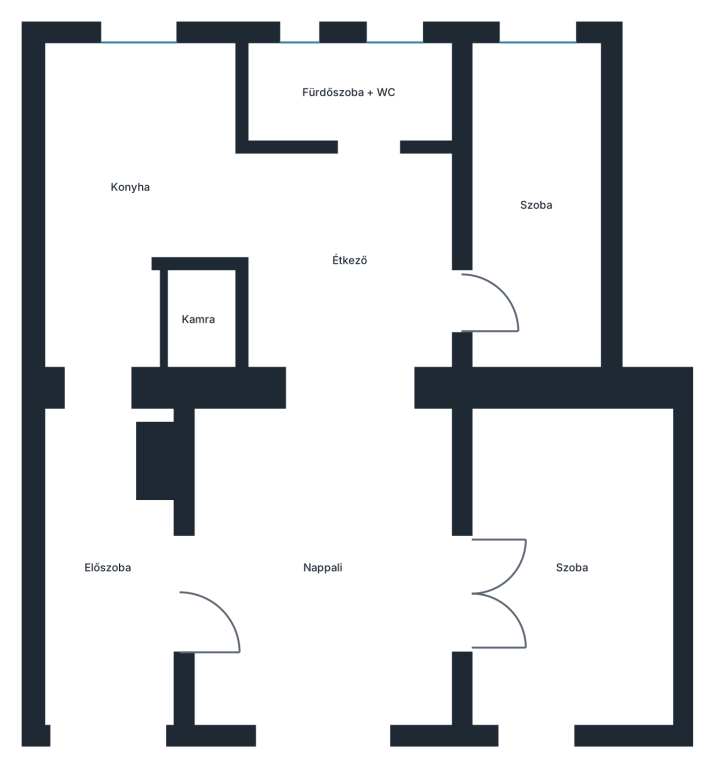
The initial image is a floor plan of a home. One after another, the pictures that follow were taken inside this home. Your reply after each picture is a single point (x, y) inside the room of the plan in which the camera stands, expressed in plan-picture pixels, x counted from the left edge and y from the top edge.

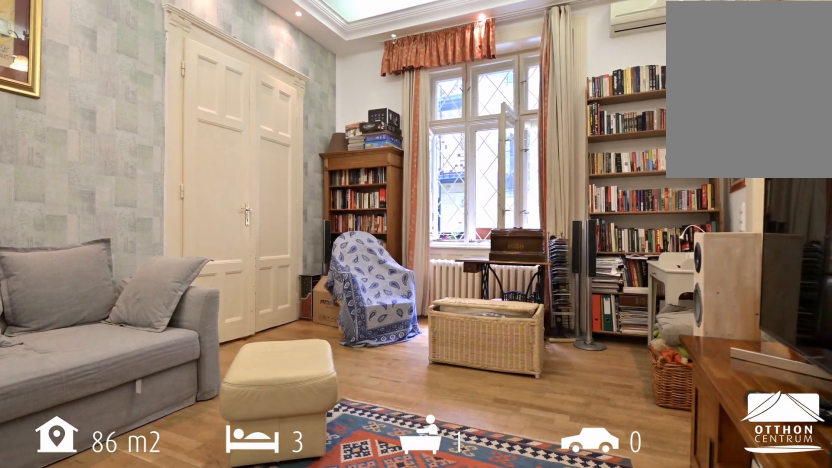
(330, 565)
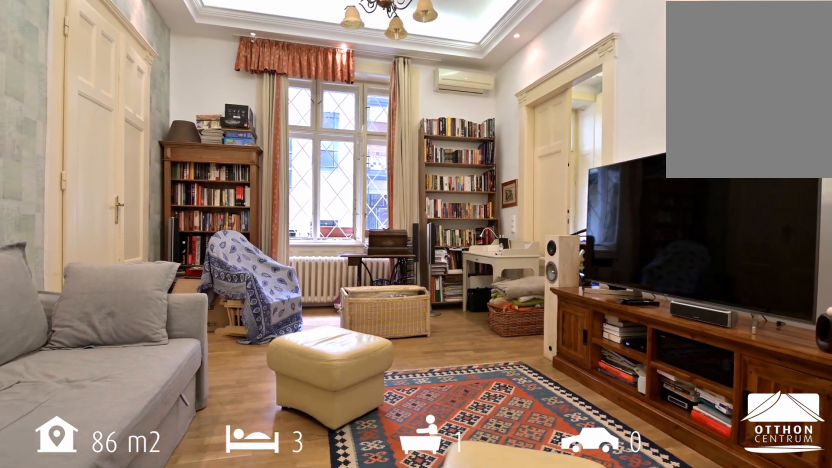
(330, 565)
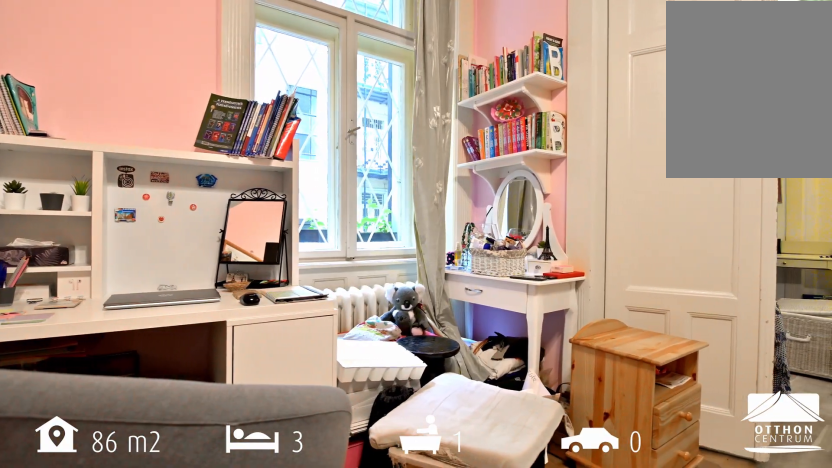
(555, 565)
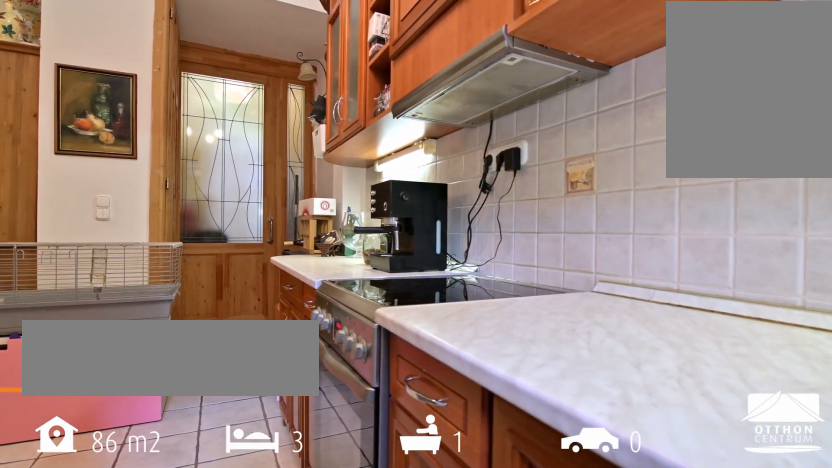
(142, 194)
